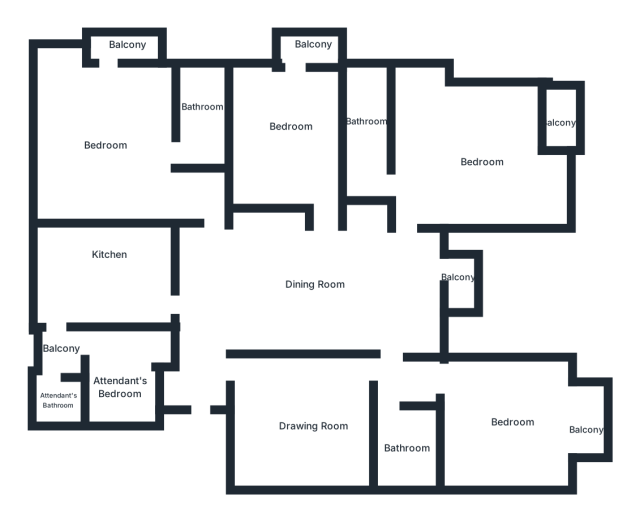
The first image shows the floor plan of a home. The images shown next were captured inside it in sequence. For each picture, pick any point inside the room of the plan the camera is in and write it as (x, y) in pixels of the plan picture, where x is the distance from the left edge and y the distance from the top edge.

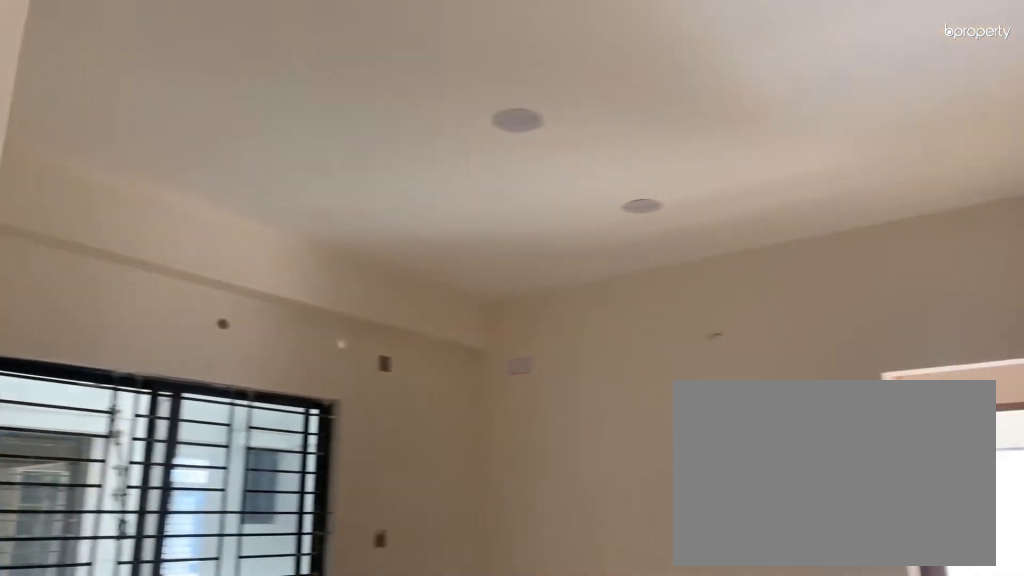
(315, 425)
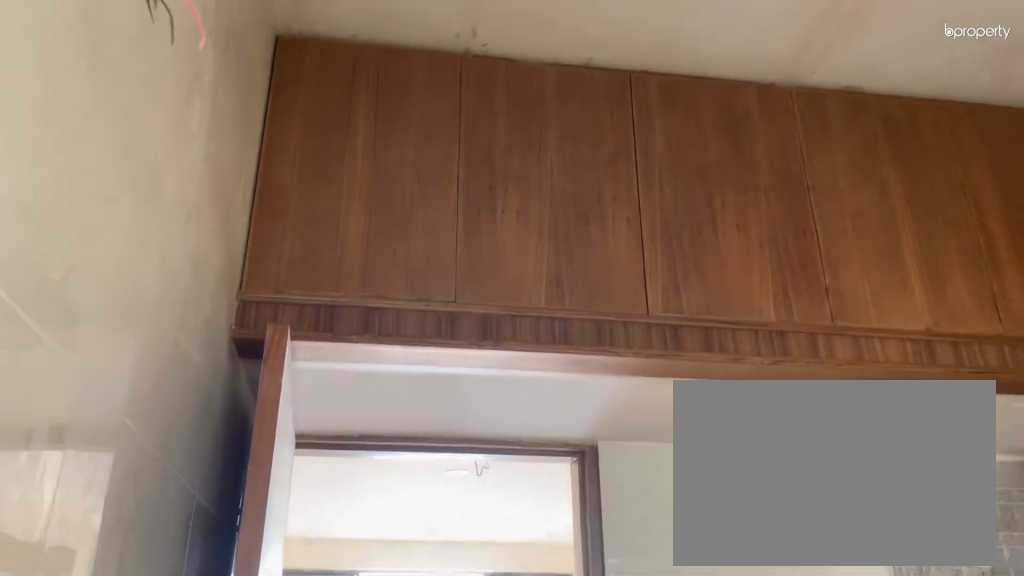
(106, 269)
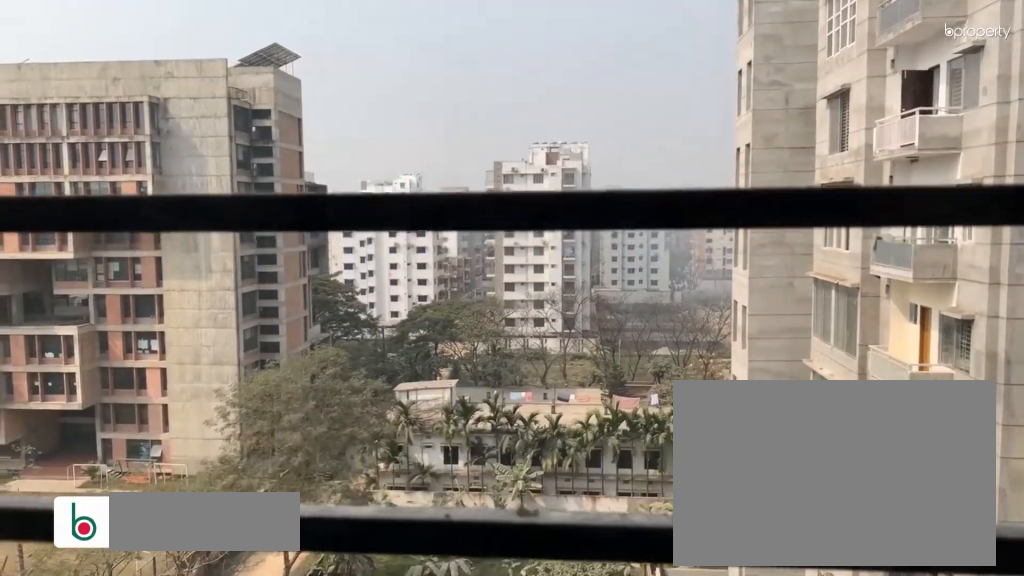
(117, 55)
